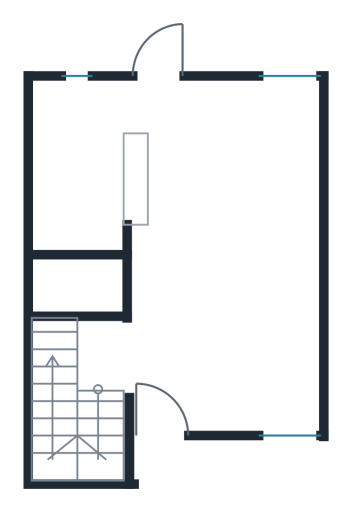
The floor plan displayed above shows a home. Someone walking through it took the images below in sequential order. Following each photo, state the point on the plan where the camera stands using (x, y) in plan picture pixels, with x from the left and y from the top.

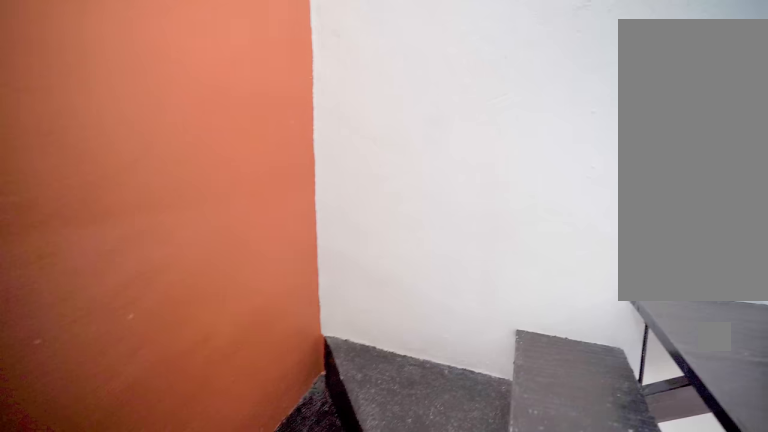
(126, 352)
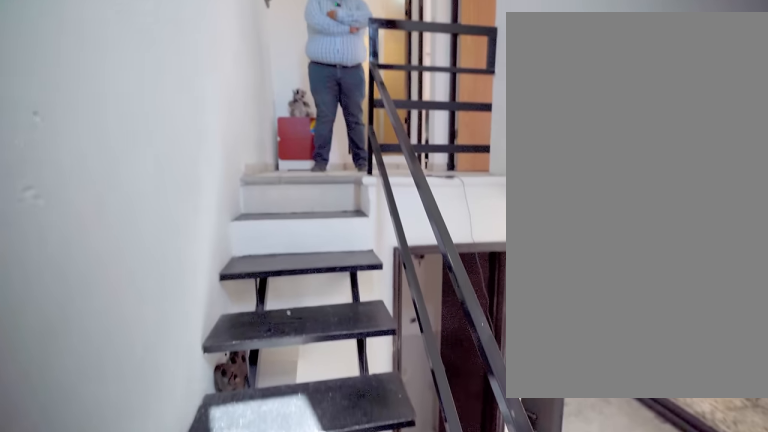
(61, 444)
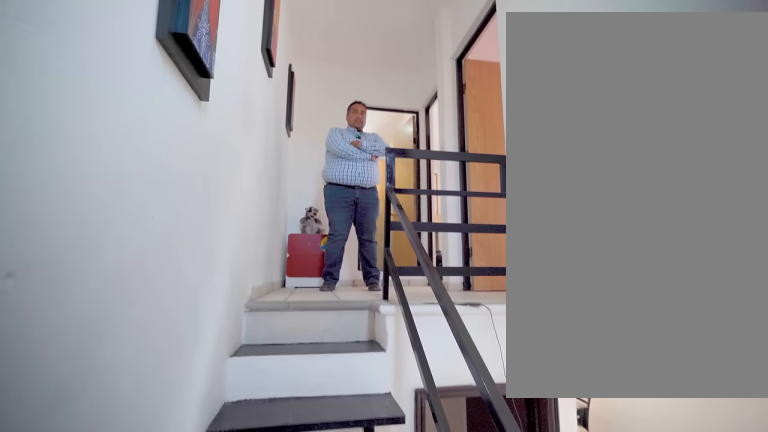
(61, 444)
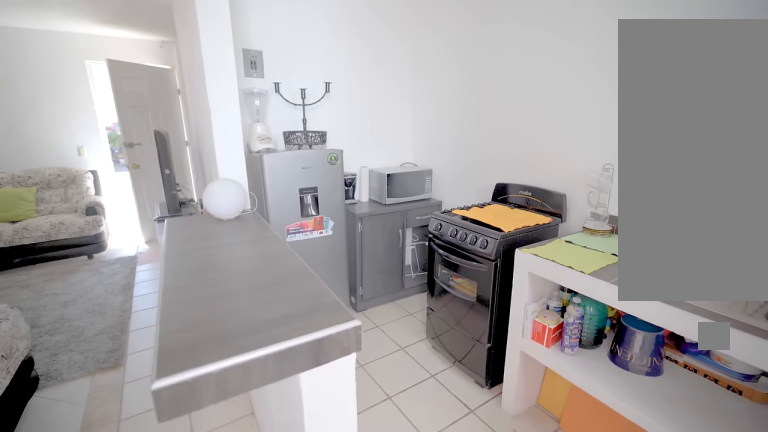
(158, 115)
